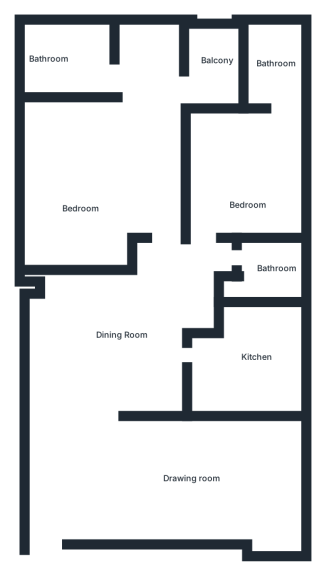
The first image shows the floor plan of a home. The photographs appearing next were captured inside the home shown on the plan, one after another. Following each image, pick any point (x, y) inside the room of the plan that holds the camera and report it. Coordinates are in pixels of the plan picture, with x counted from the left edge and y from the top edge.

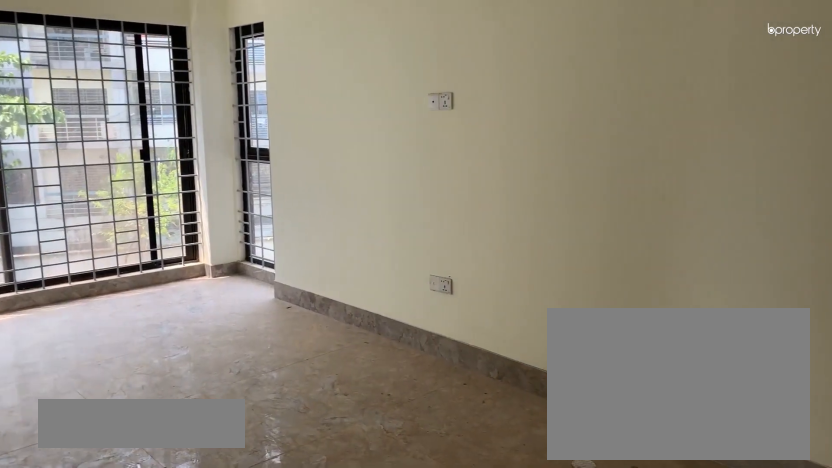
(171, 477)
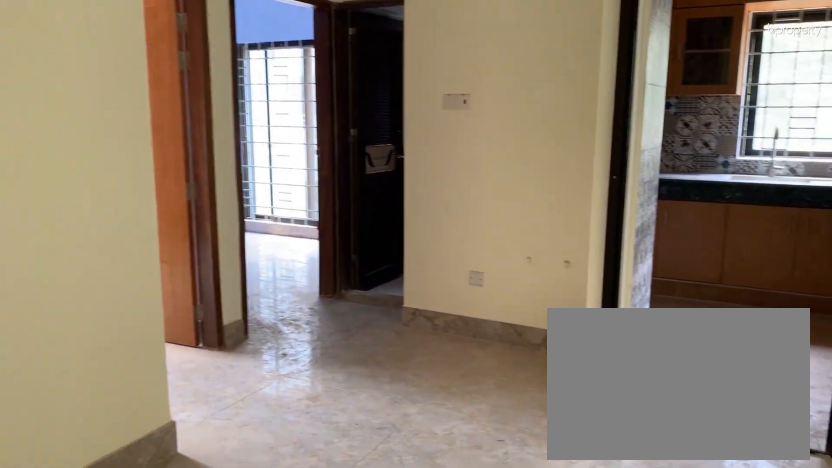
(128, 347)
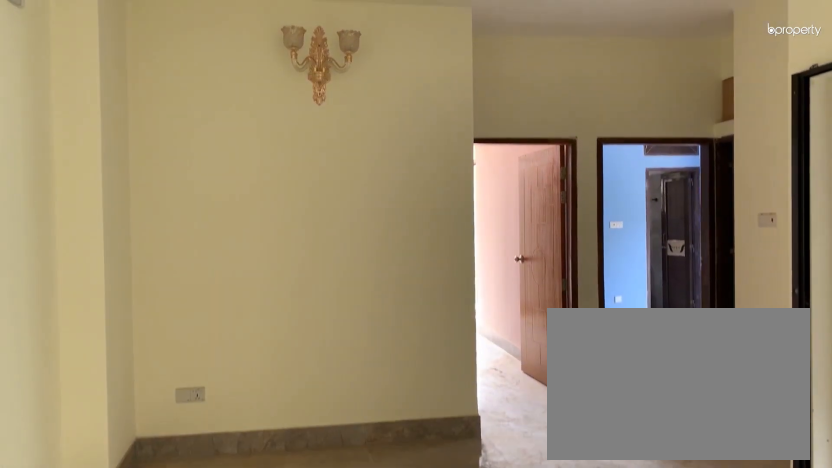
(129, 348)
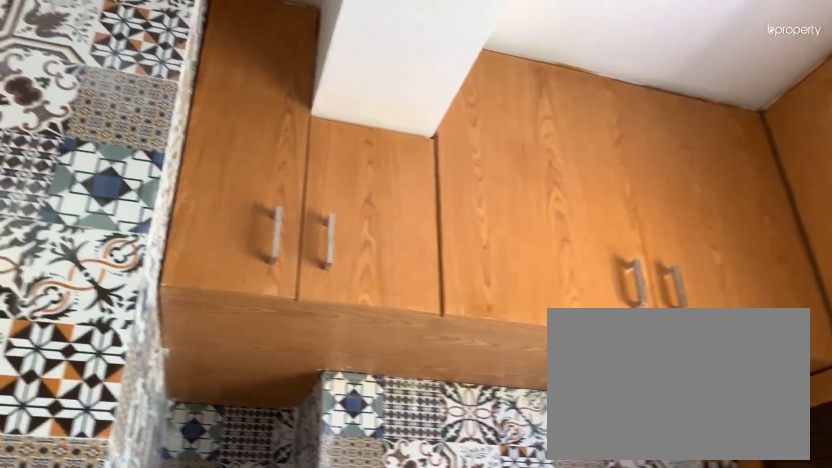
(256, 362)
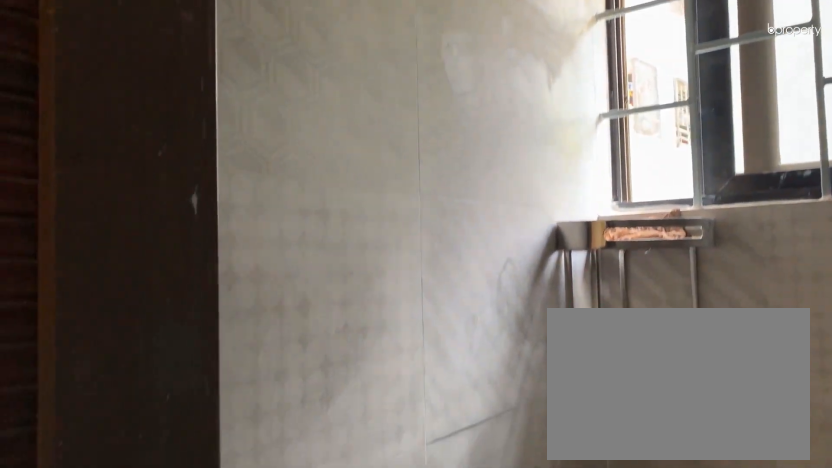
(266, 288)
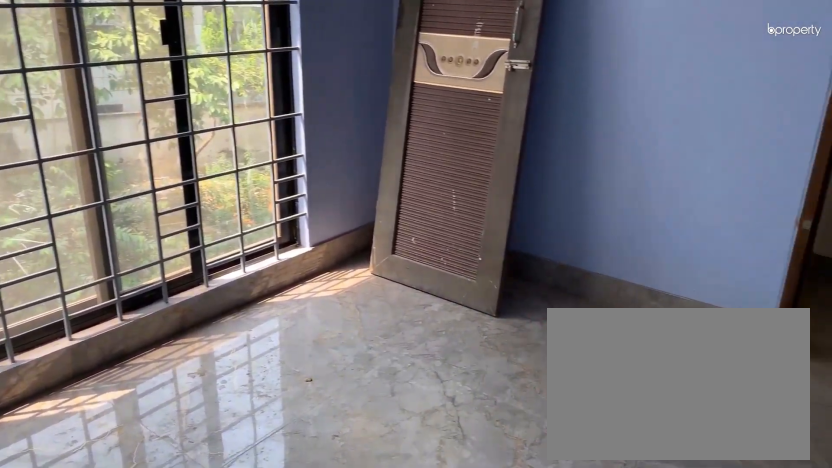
(248, 182)
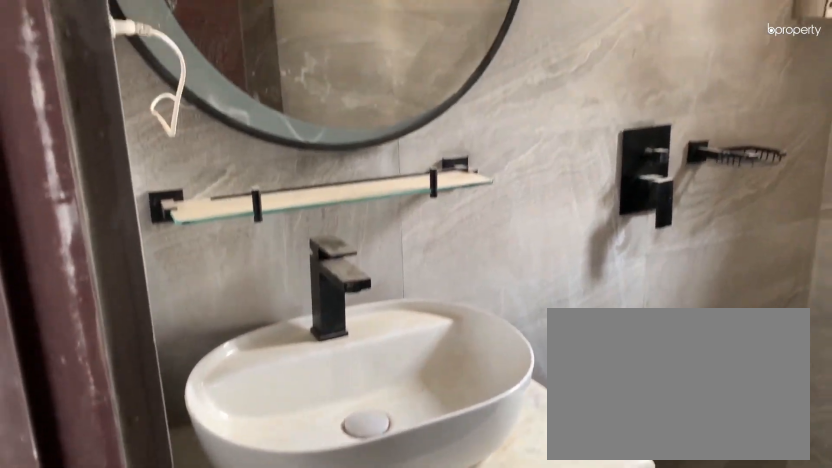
(274, 68)
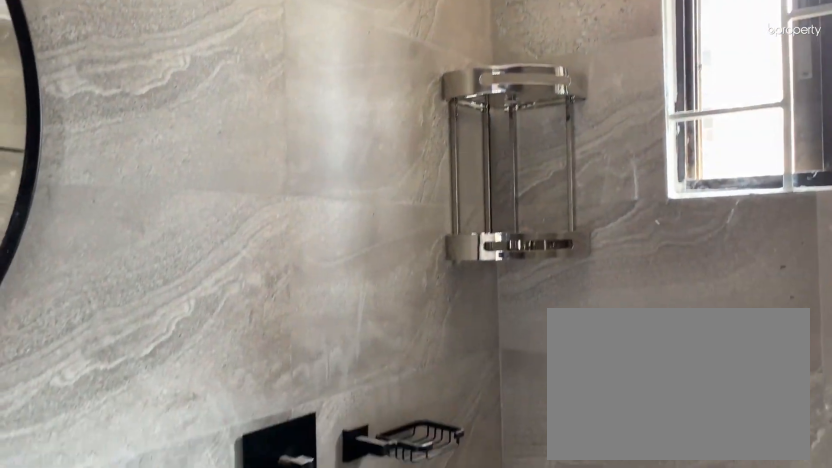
(274, 68)
